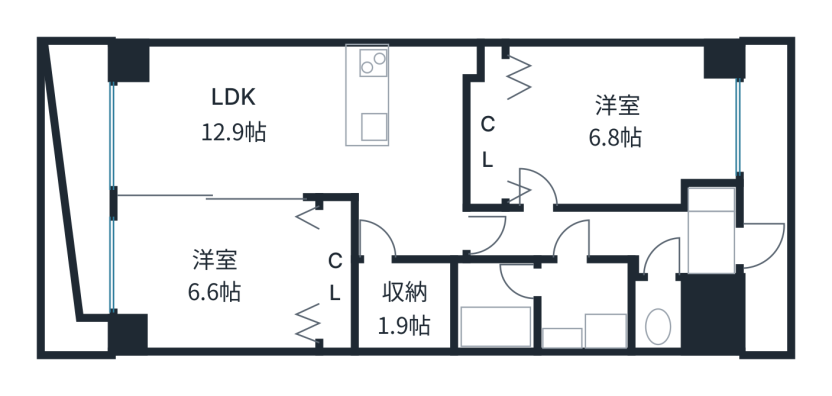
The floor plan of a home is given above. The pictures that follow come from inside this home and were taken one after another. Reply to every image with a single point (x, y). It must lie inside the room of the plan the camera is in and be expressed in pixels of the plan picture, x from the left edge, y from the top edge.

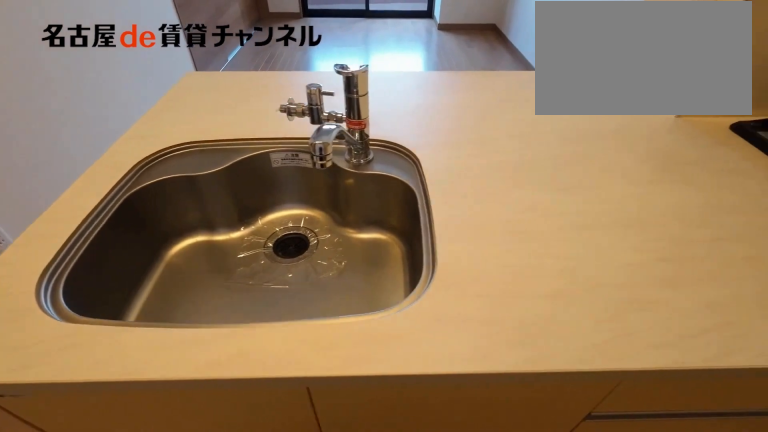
(414, 94)
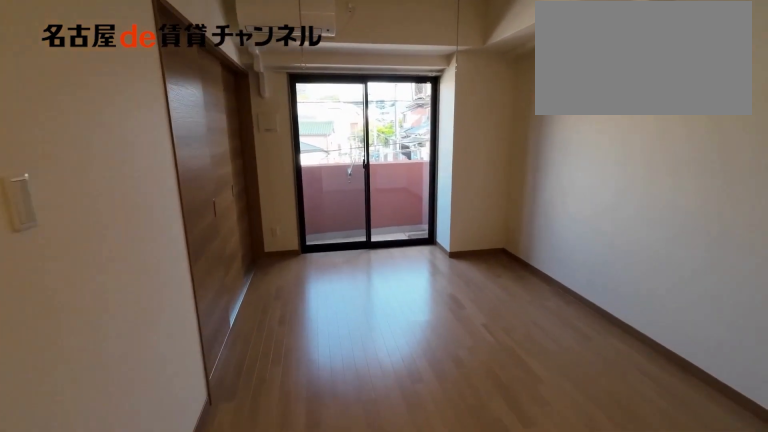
(306, 131)
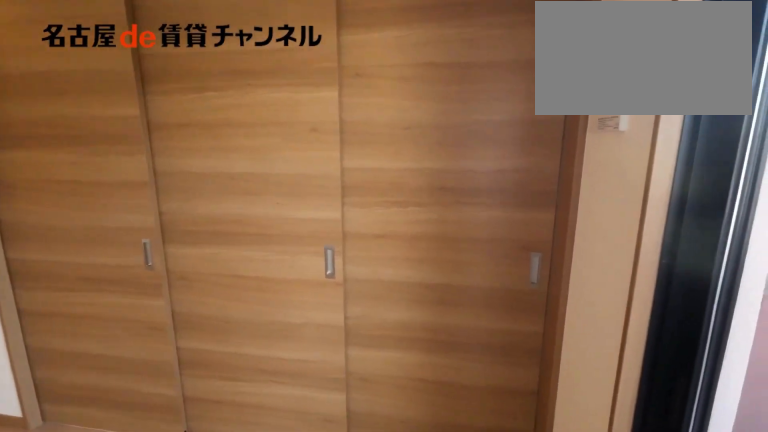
(306, 131)
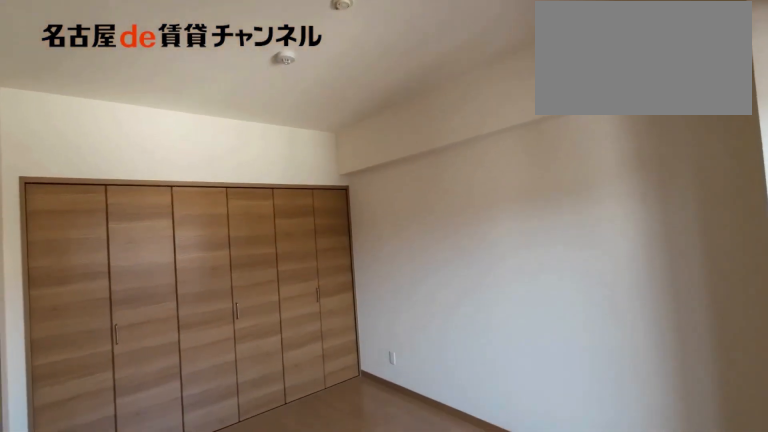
(219, 273)
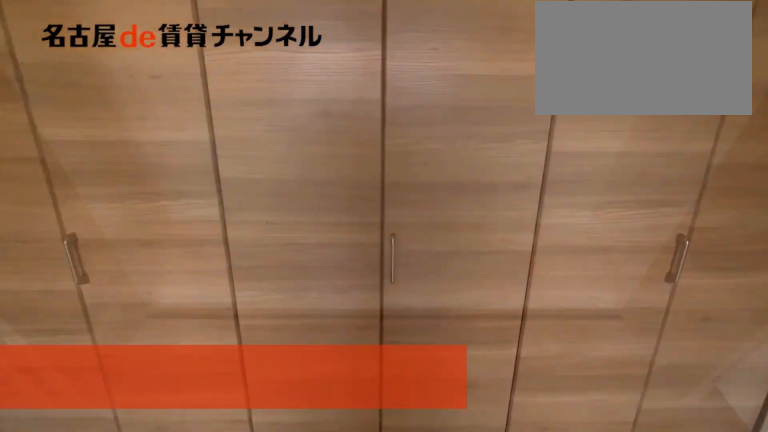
(219, 273)
